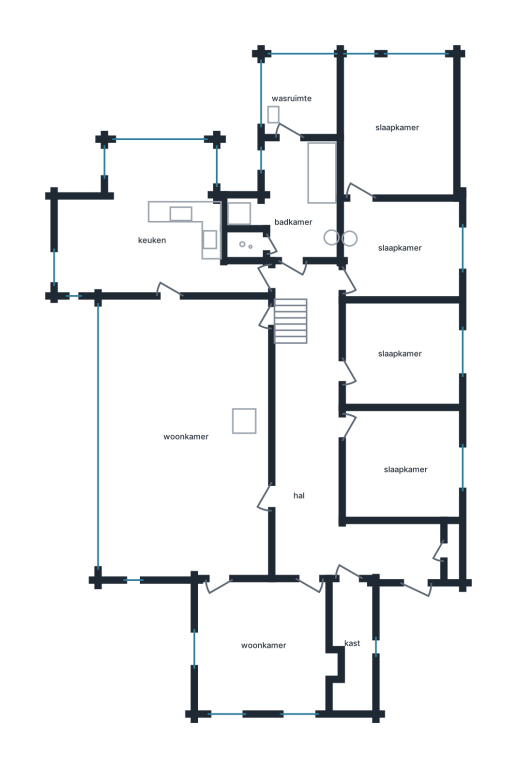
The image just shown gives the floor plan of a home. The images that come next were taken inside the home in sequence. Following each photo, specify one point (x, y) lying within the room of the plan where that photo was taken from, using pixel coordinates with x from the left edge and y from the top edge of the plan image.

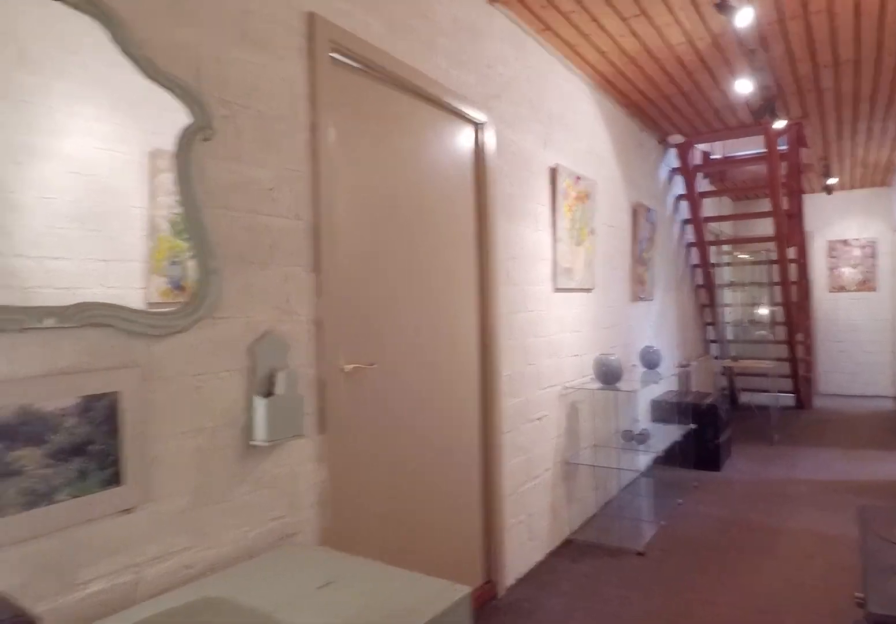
(327, 454)
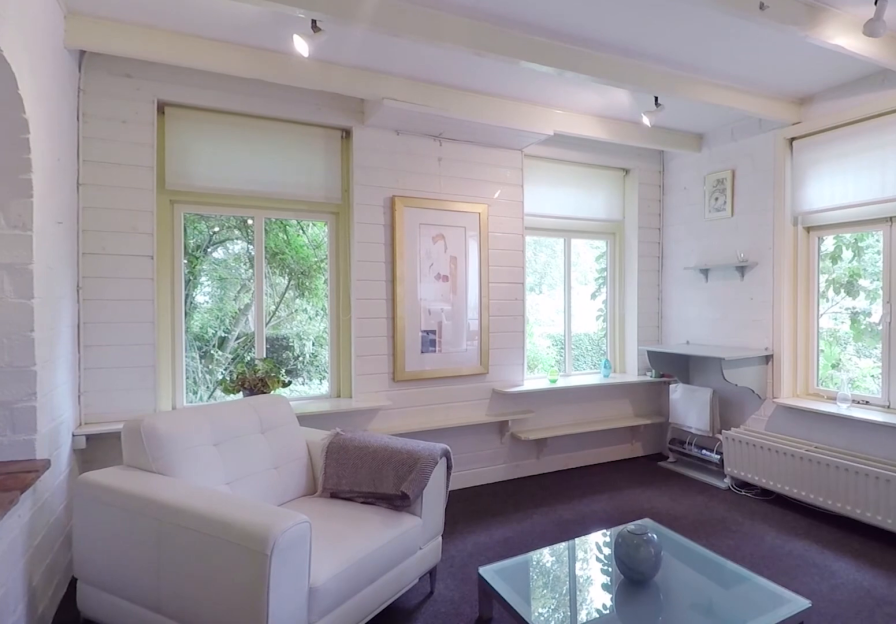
(263, 645)
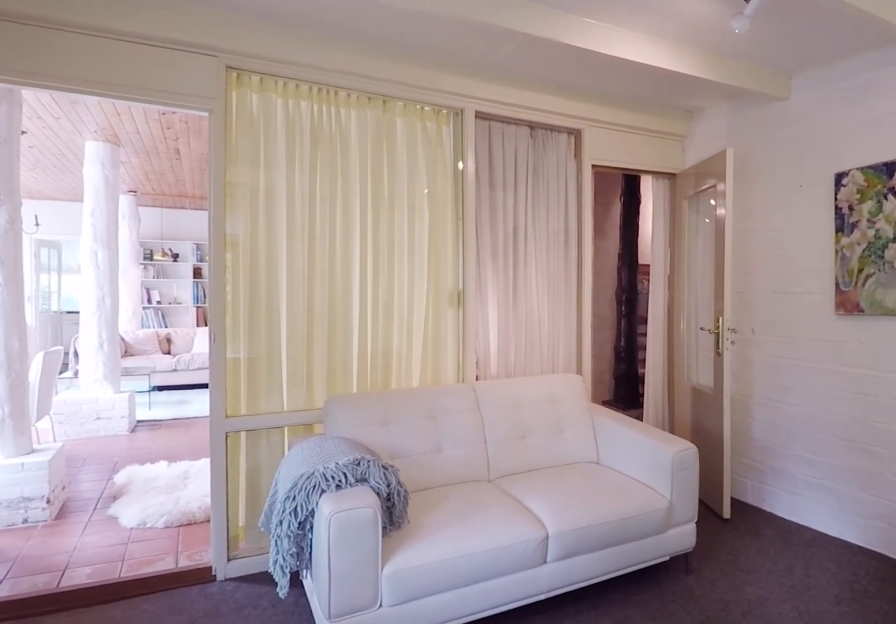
(263, 645)
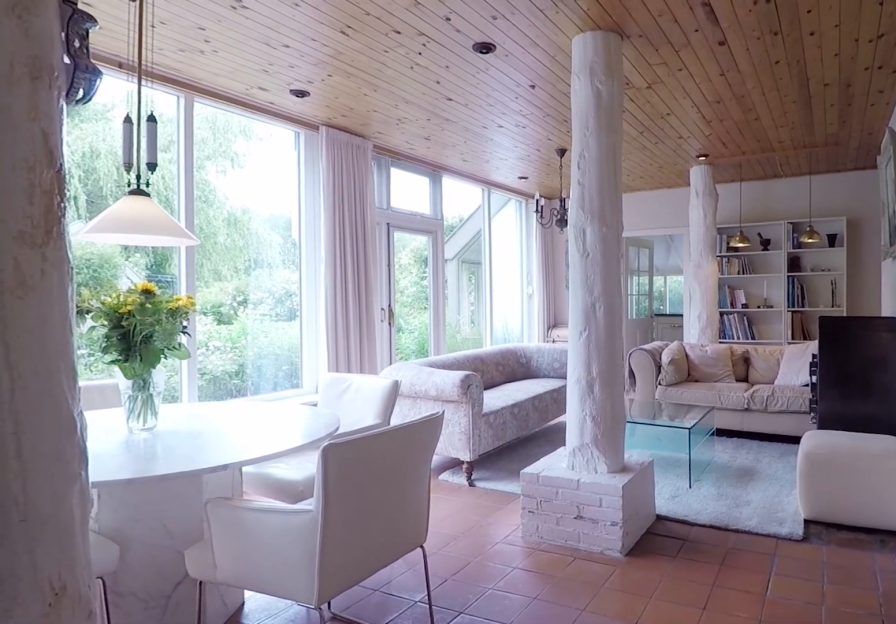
(186, 437)
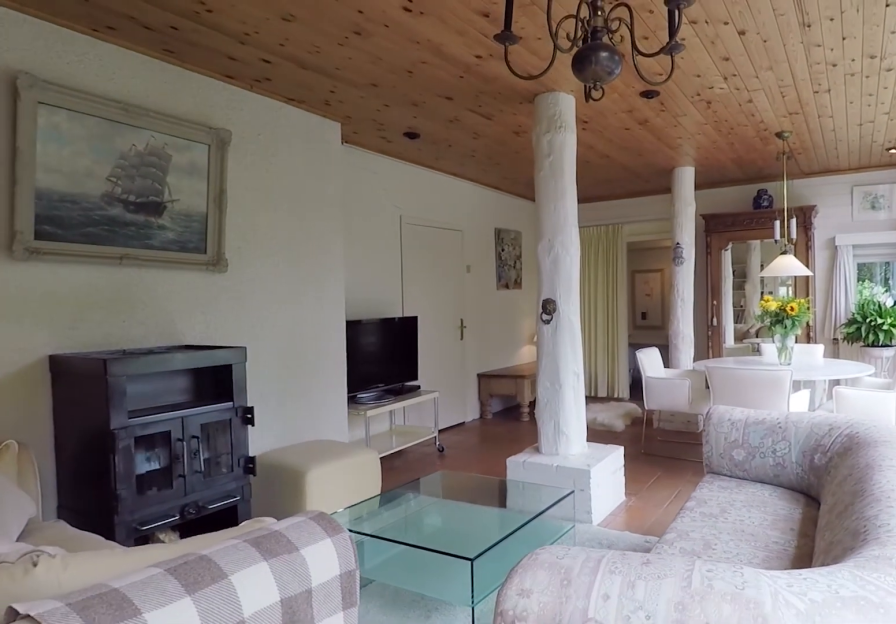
(186, 437)
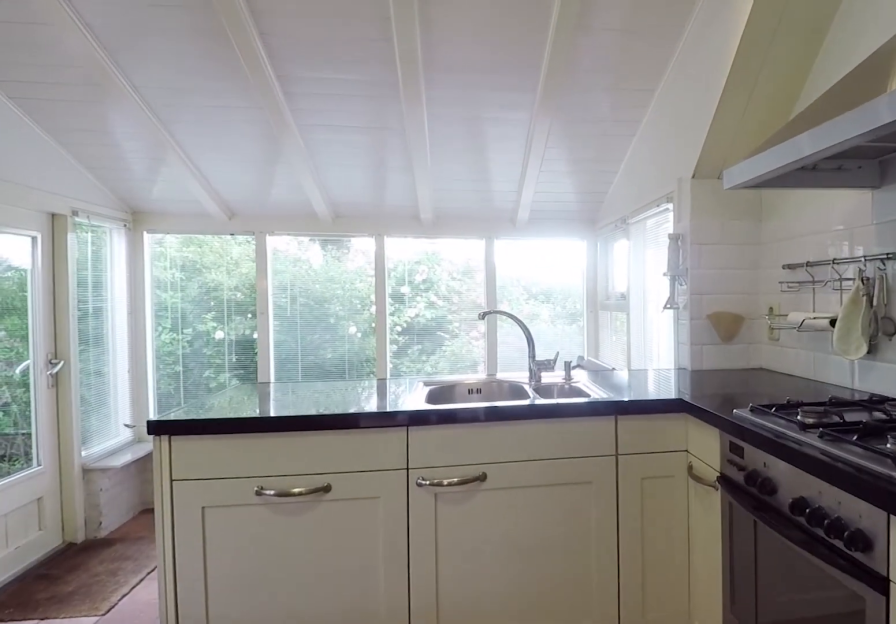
(153, 228)
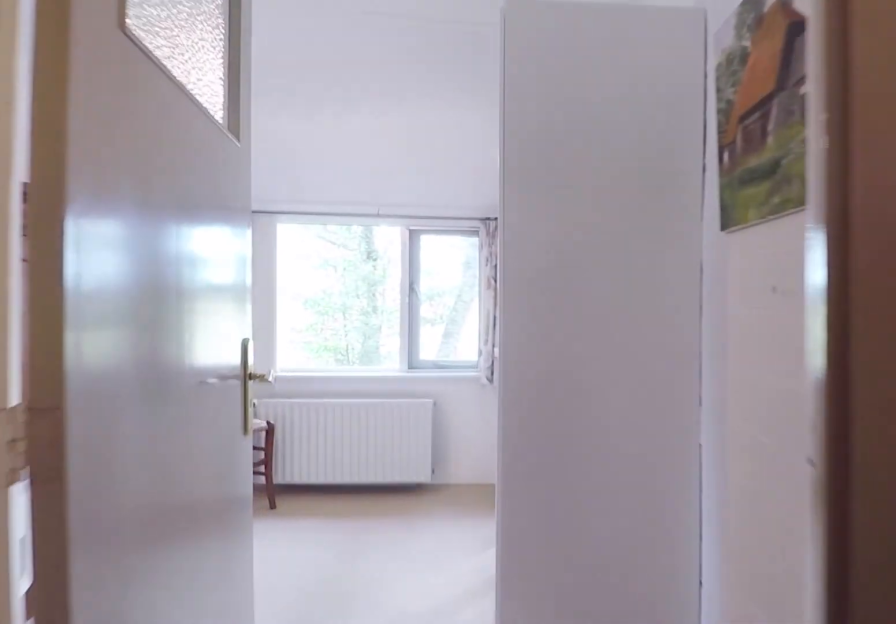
(327, 454)
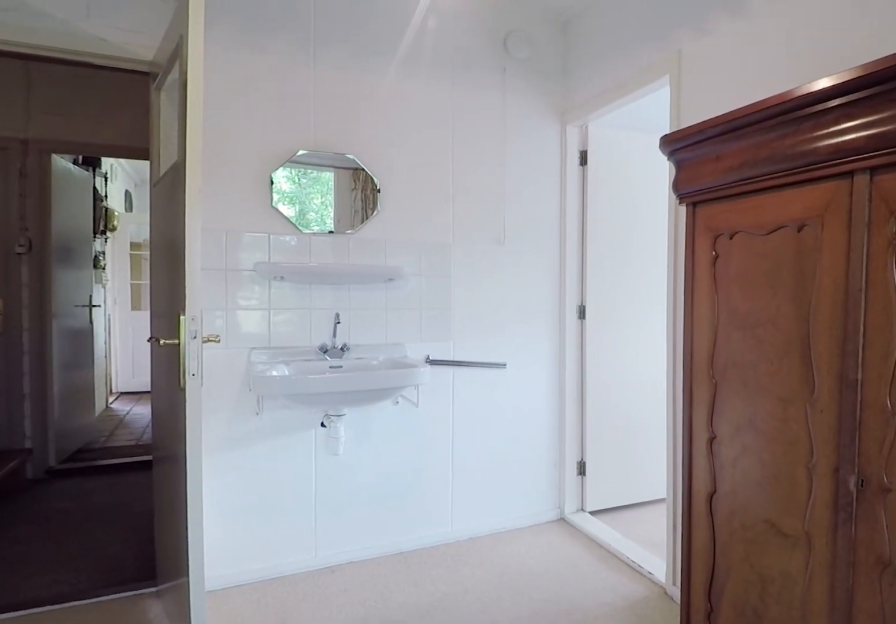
(400, 248)
